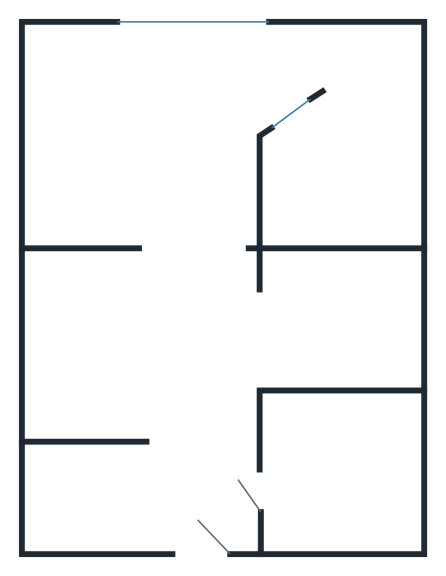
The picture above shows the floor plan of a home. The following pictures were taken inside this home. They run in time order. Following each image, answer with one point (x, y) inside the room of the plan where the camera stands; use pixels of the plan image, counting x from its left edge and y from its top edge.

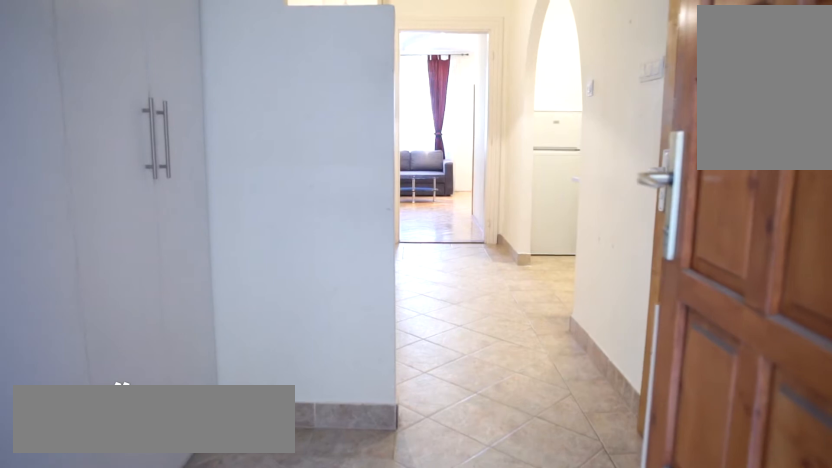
(173, 491)
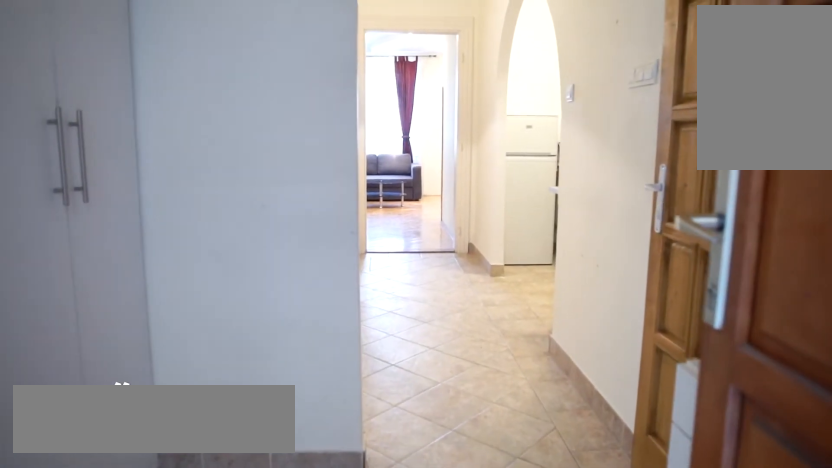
(173, 490)
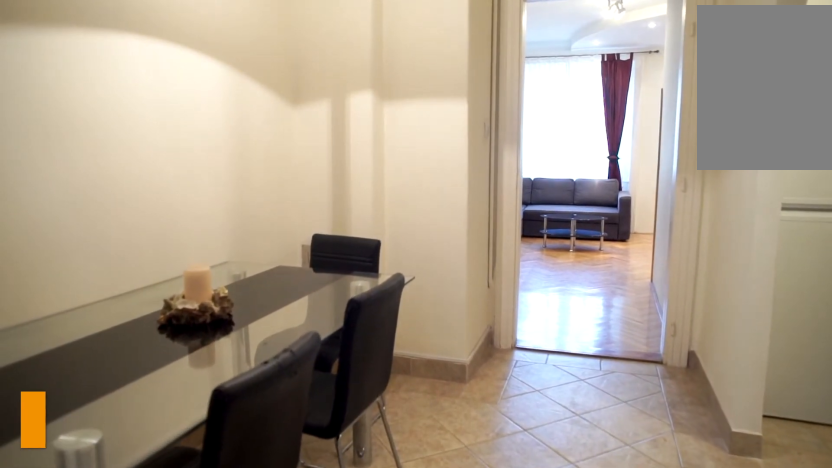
(157, 359)
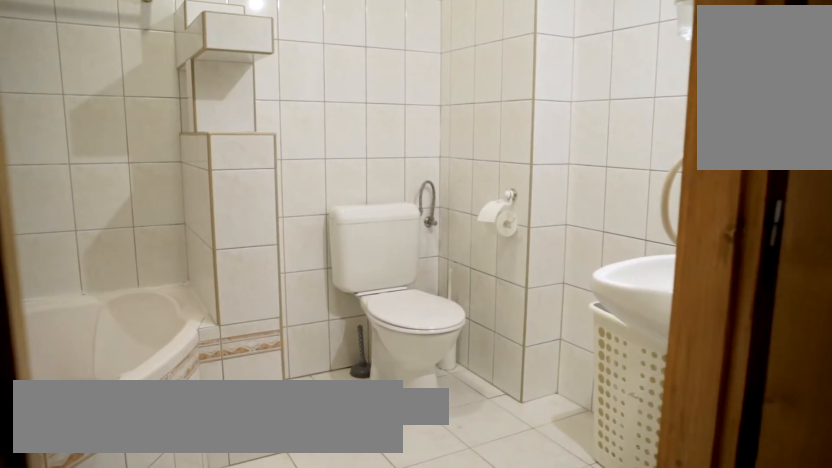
(325, 471)
